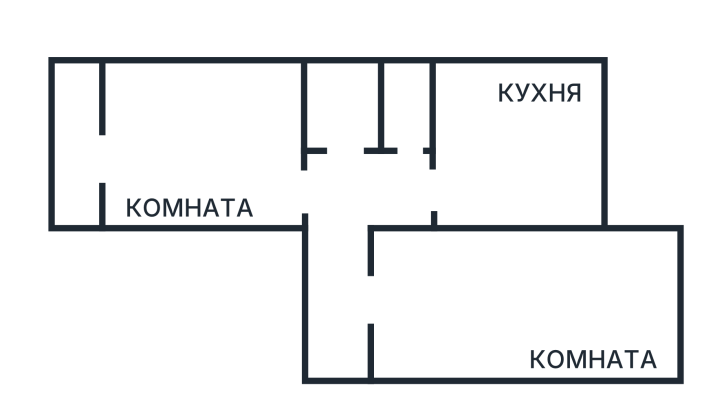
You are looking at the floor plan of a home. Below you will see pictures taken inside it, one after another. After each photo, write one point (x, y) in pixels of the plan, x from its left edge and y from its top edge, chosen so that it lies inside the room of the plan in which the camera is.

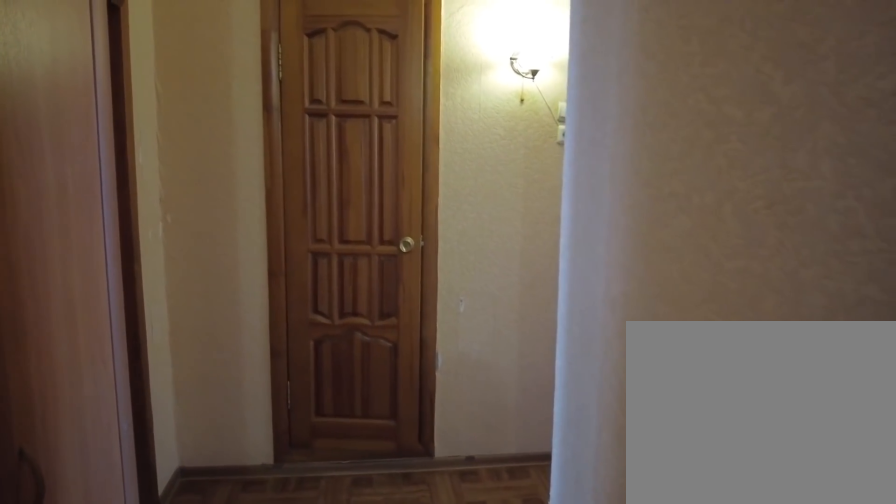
(347, 349)
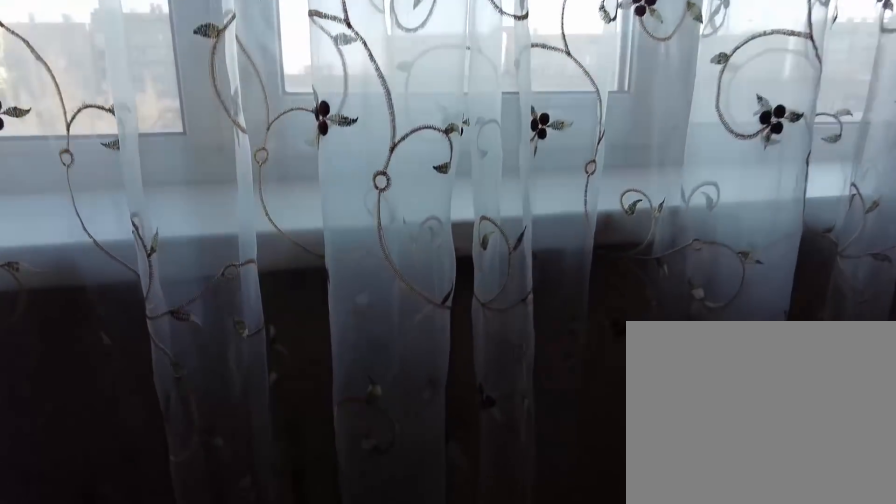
(460, 331)
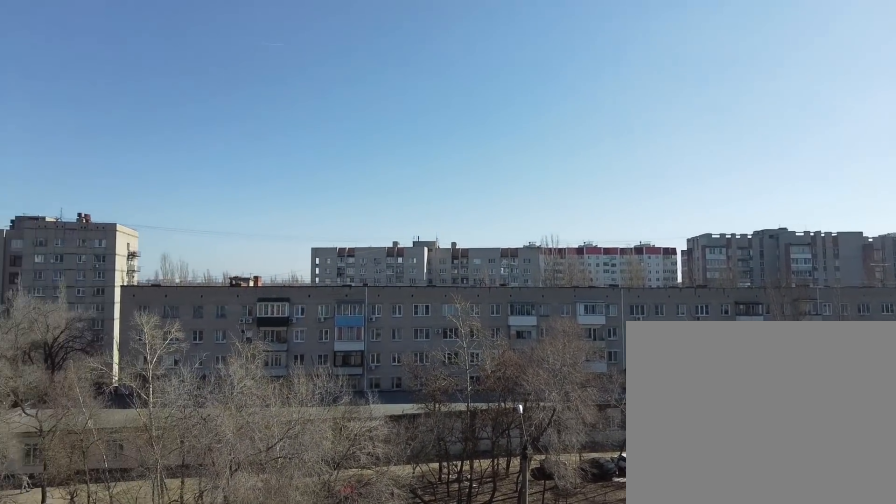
(460, 331)
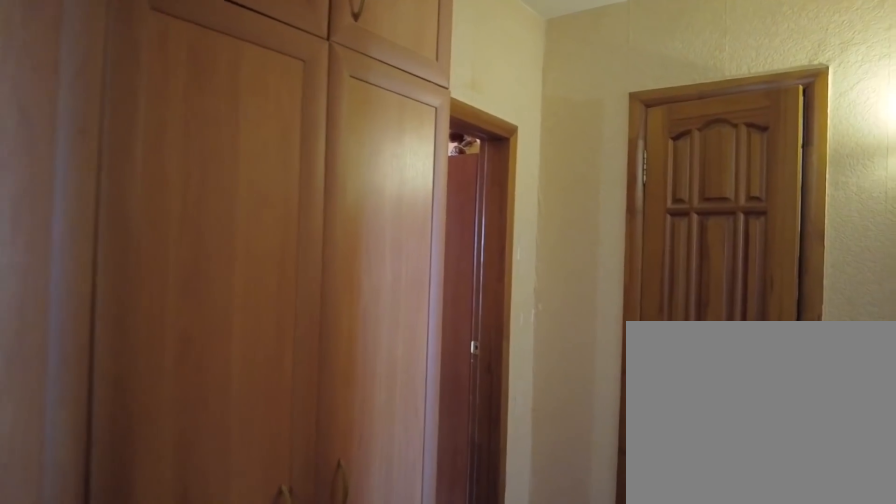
(375, 313)
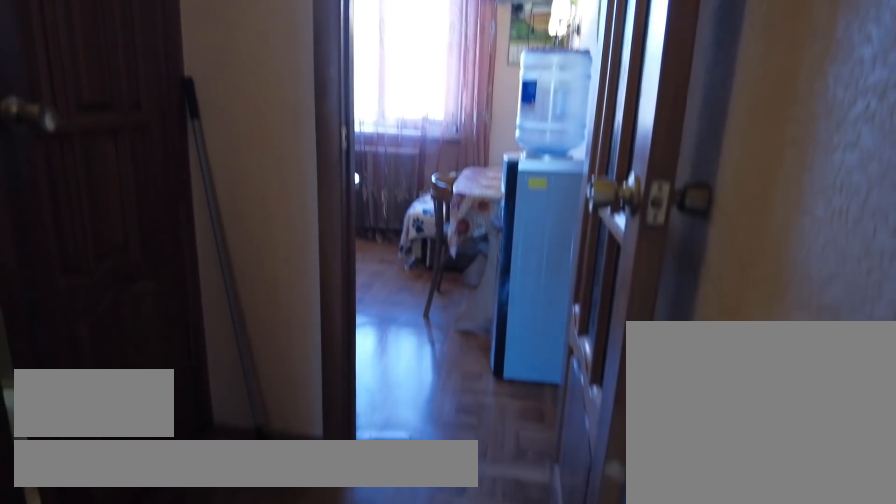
(345, 248)
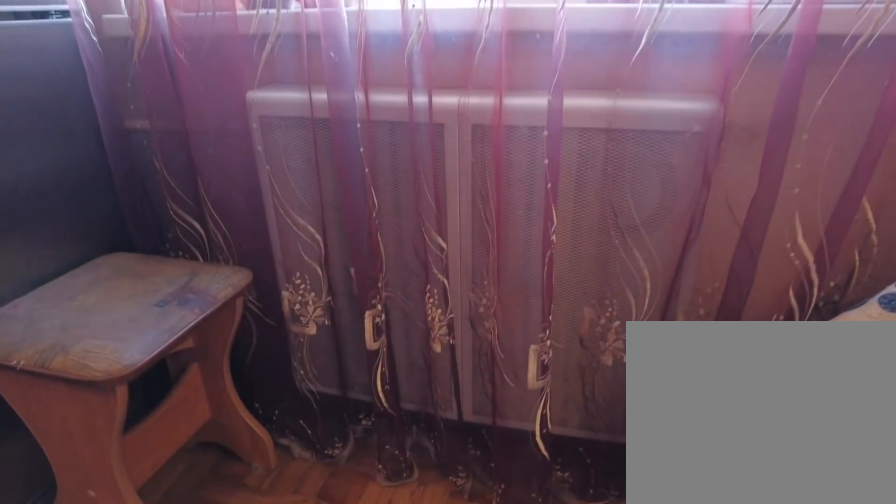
(474, 193)
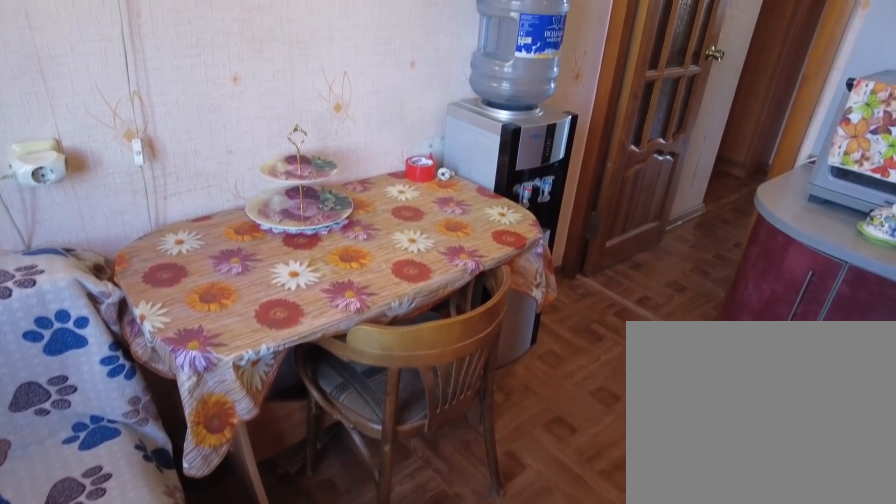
(474, 193)
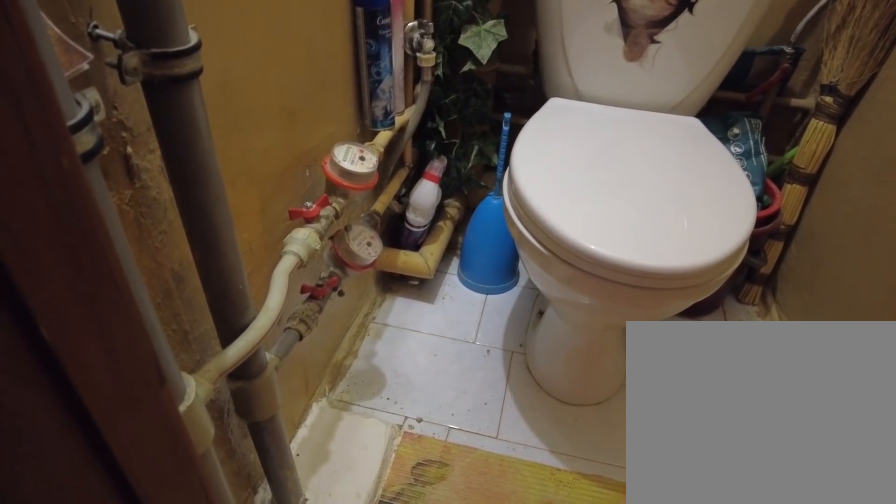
(409, 190)
